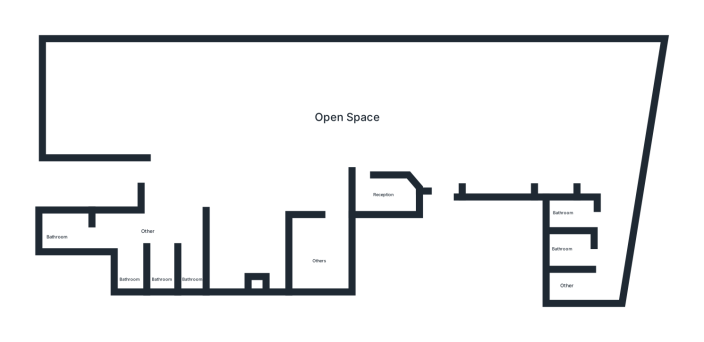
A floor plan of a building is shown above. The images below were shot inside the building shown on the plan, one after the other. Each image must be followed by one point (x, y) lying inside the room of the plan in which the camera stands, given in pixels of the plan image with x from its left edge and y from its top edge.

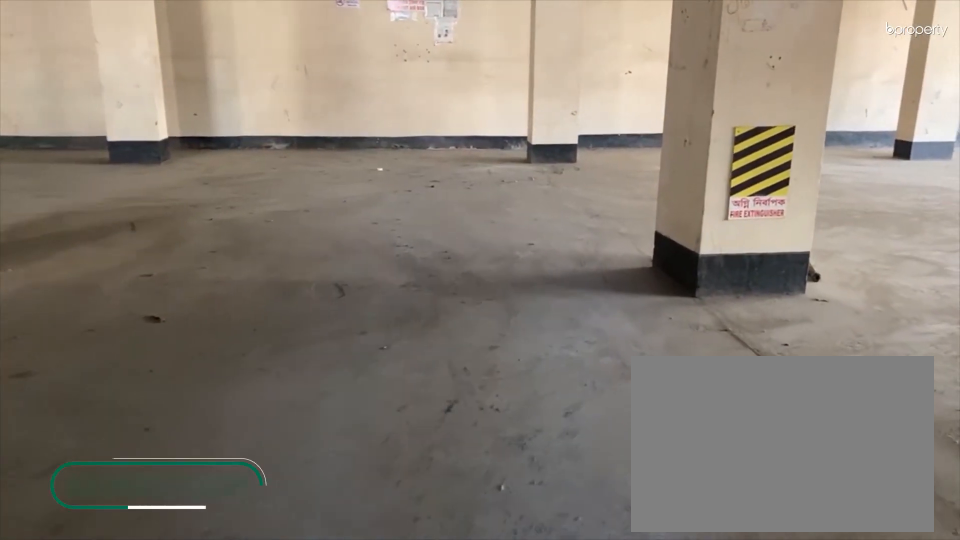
(460, 151)
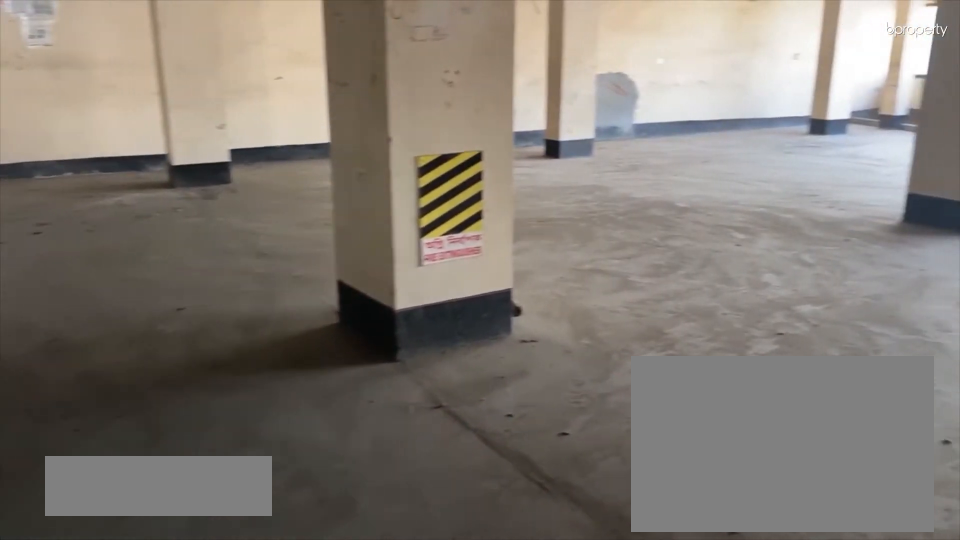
(460, 151)
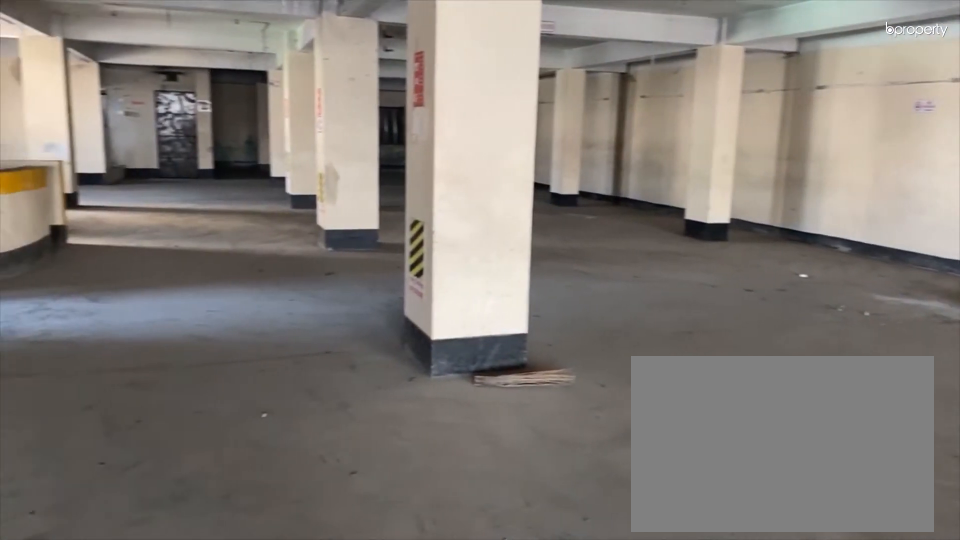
(527, 135)
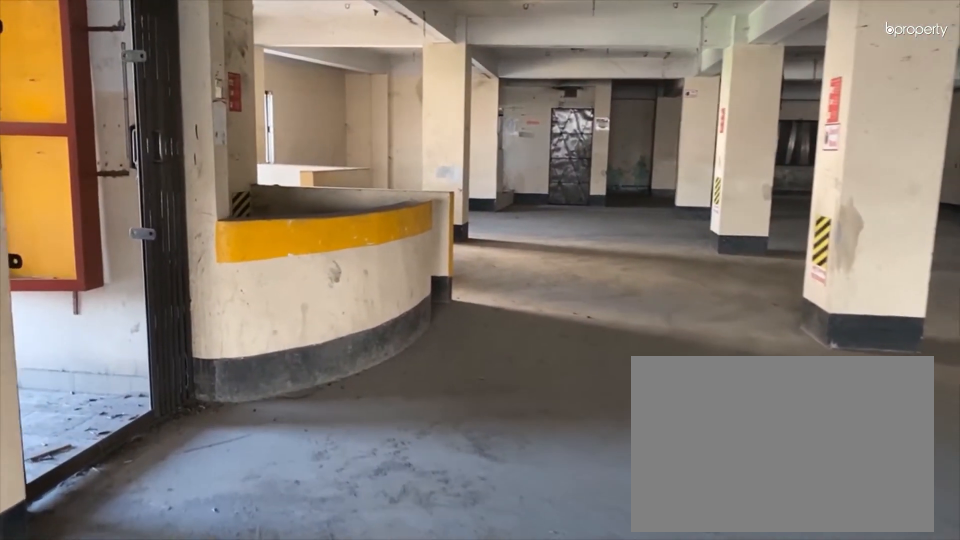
(435, 141)
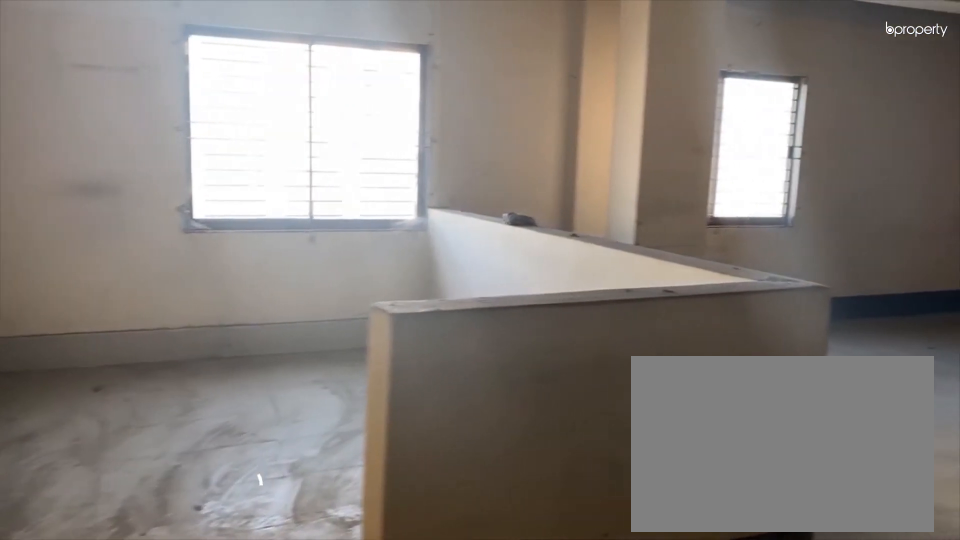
(307, 164)
